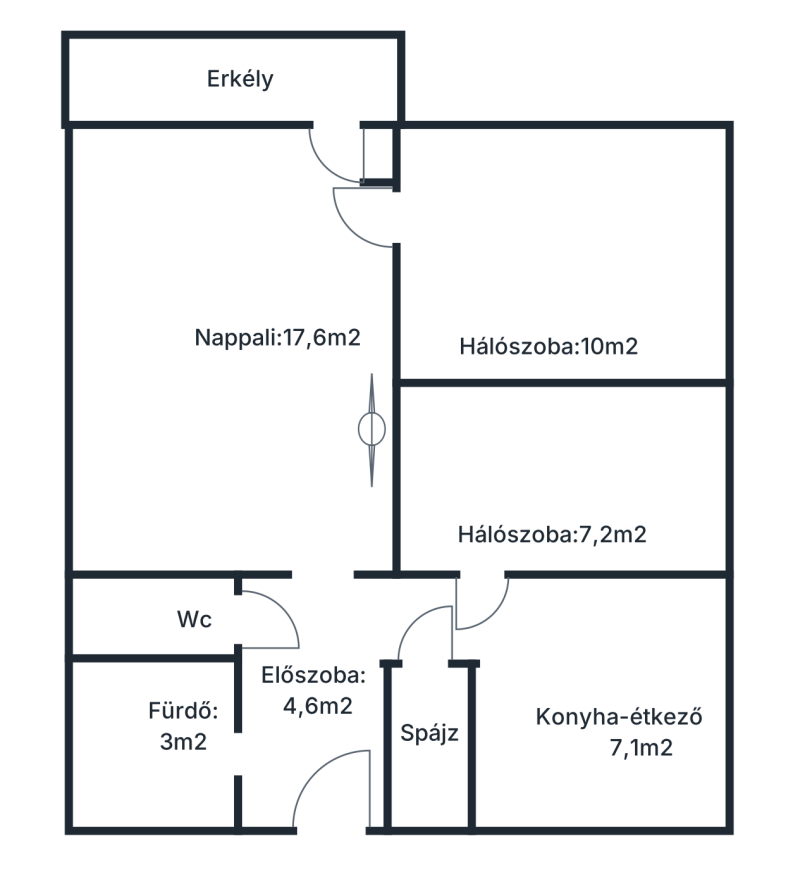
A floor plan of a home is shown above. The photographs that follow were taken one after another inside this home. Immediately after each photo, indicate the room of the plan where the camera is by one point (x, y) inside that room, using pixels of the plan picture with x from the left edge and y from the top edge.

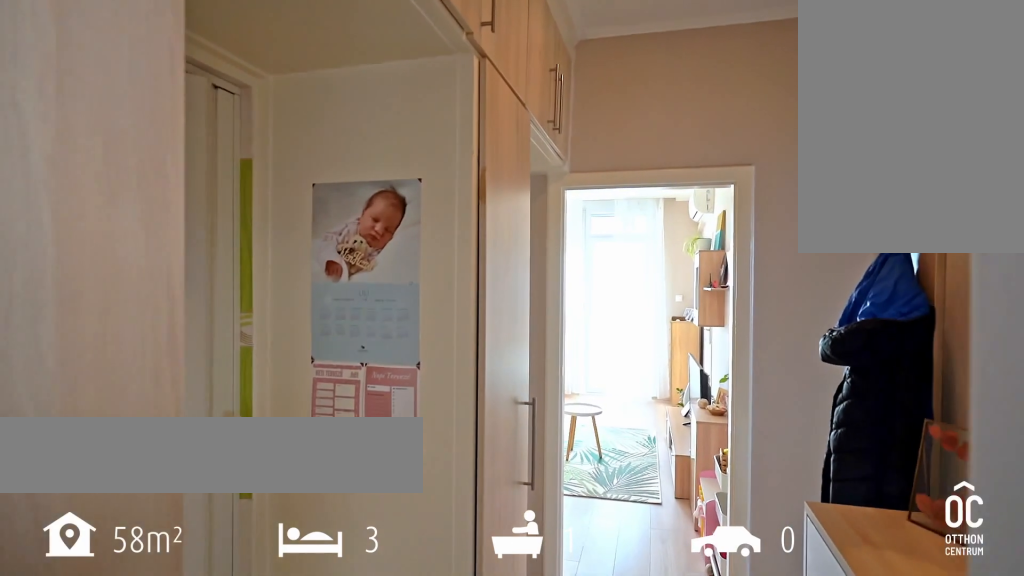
(307, 702)
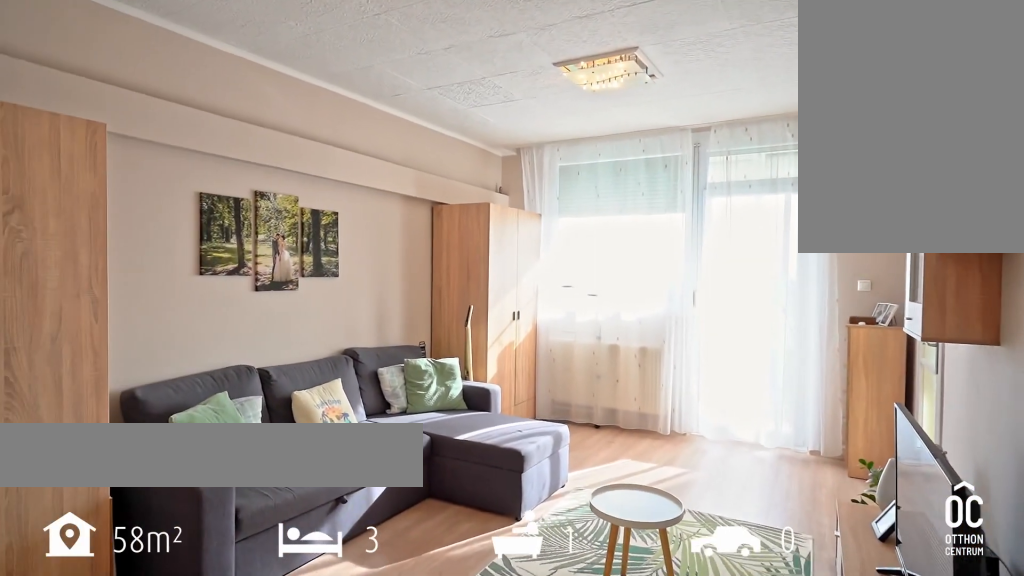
(239, 349)
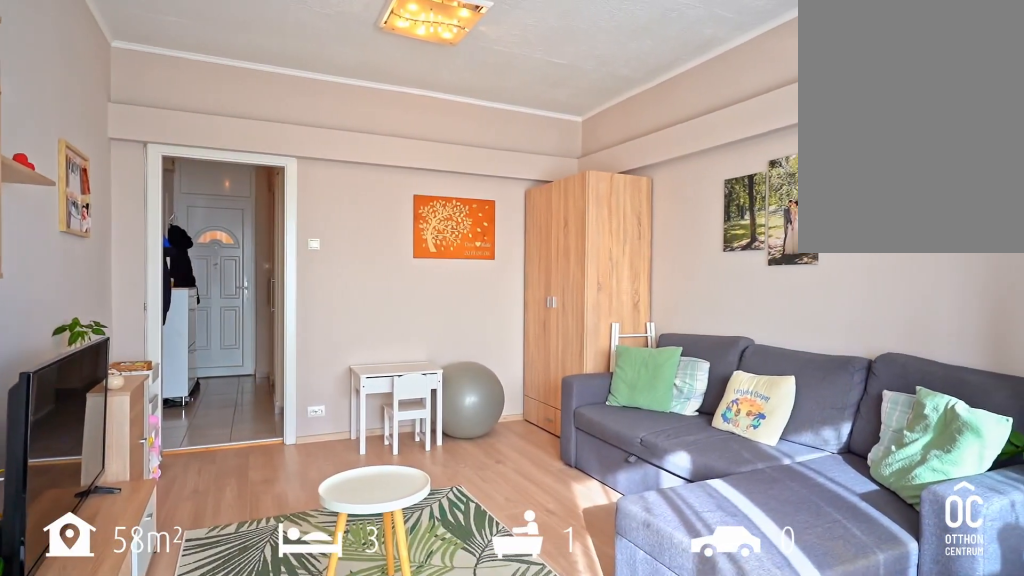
(239, 348)
